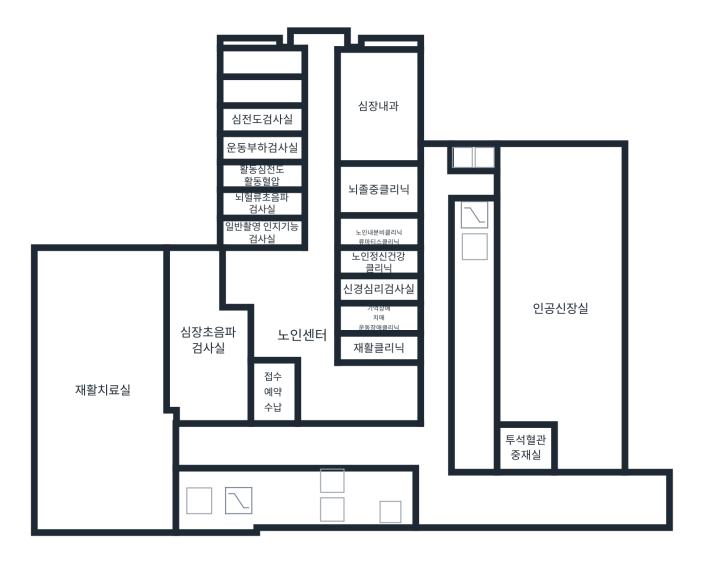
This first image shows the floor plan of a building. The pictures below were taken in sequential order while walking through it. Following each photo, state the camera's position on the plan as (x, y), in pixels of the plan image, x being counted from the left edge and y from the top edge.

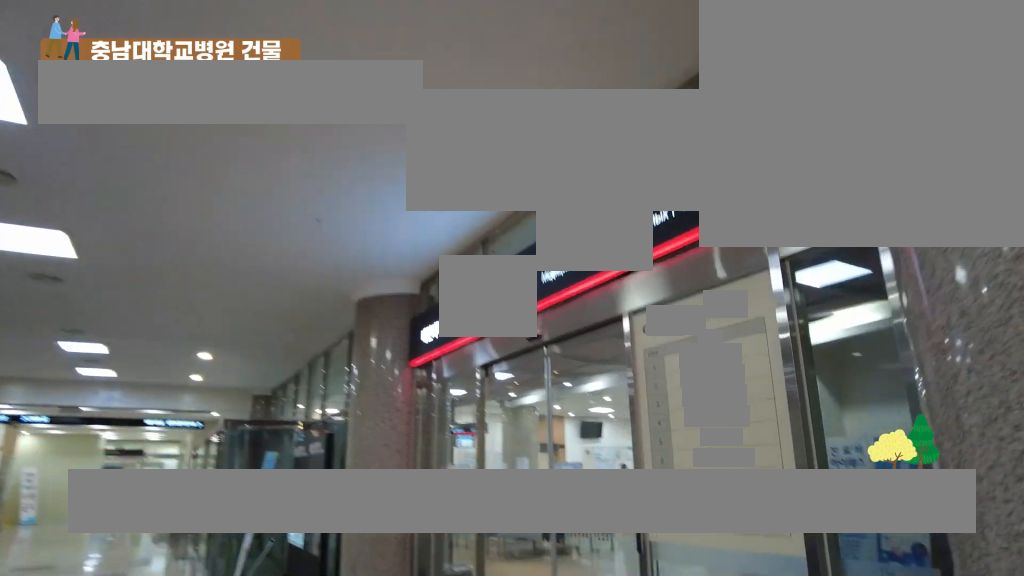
(396, 470)
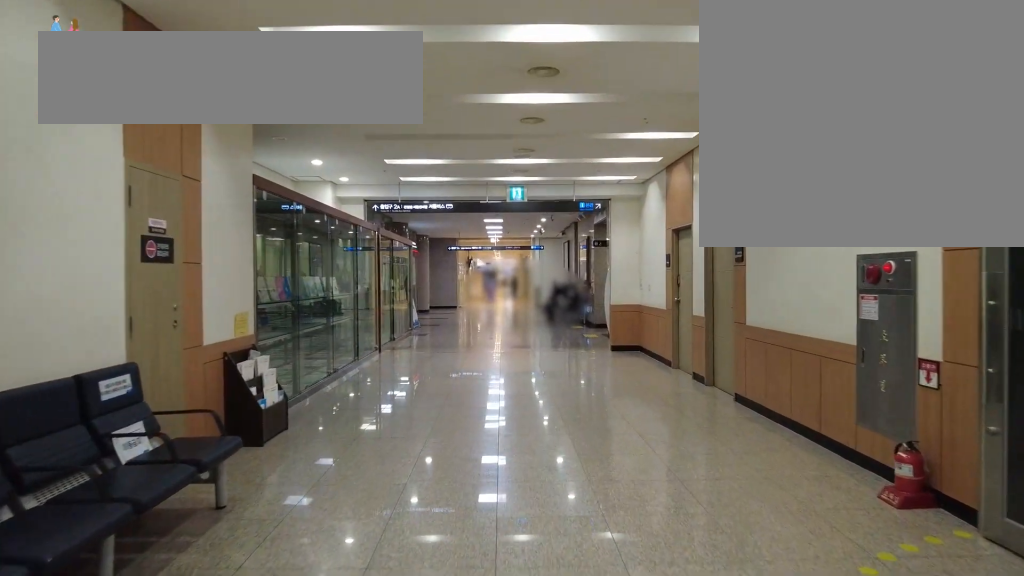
(211, 450)
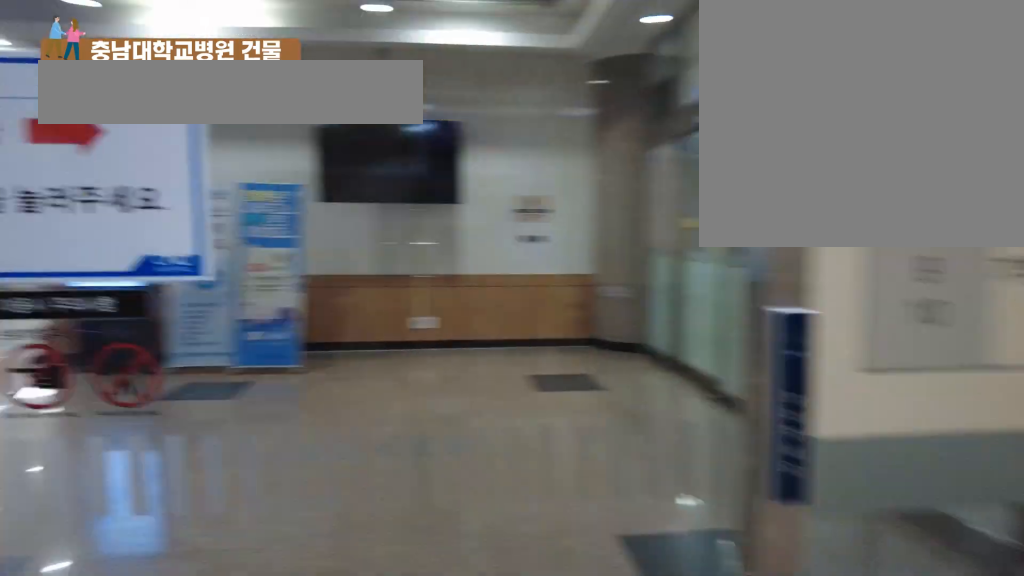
(310, 448)
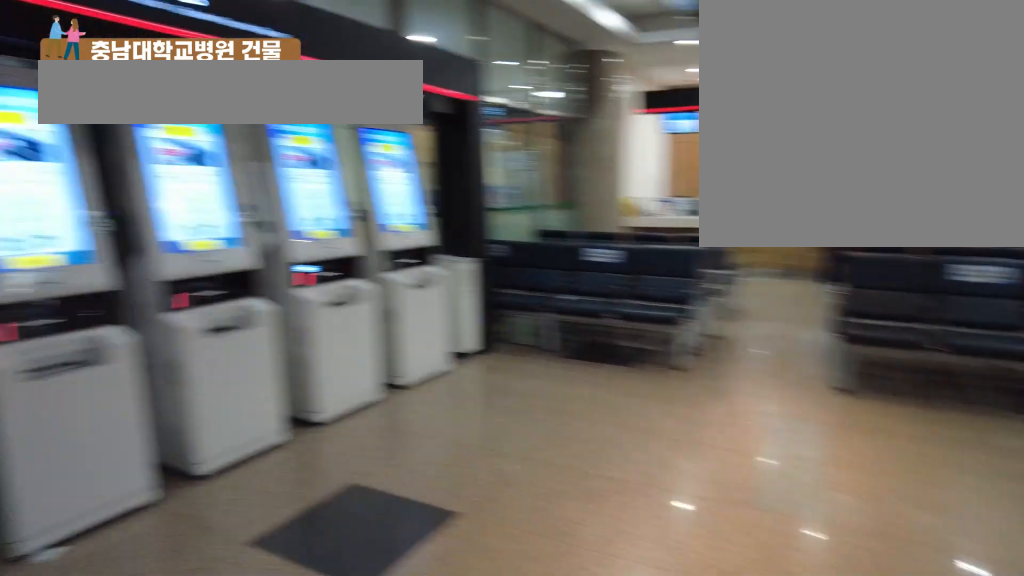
(333, 443)
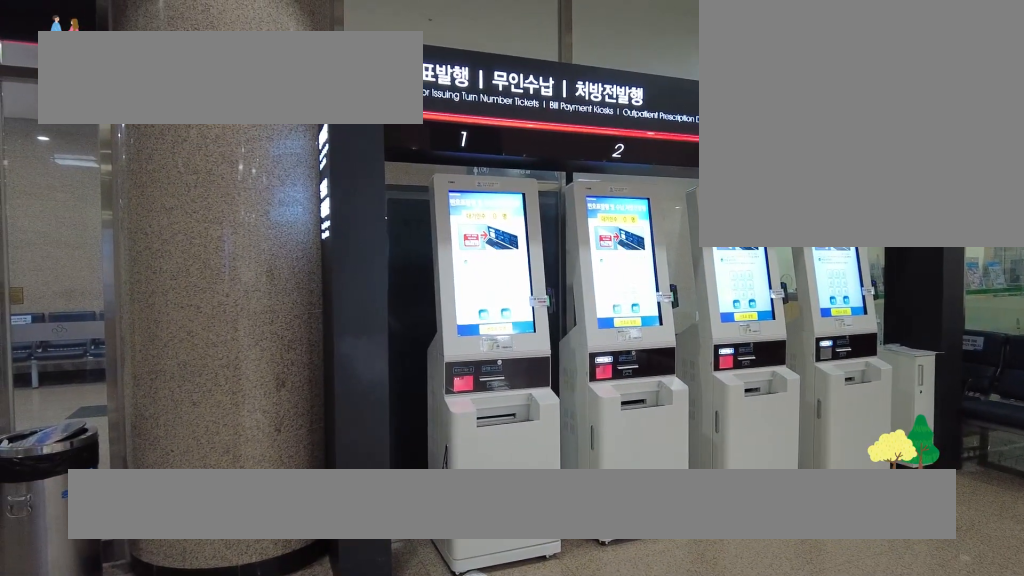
(333, 429)
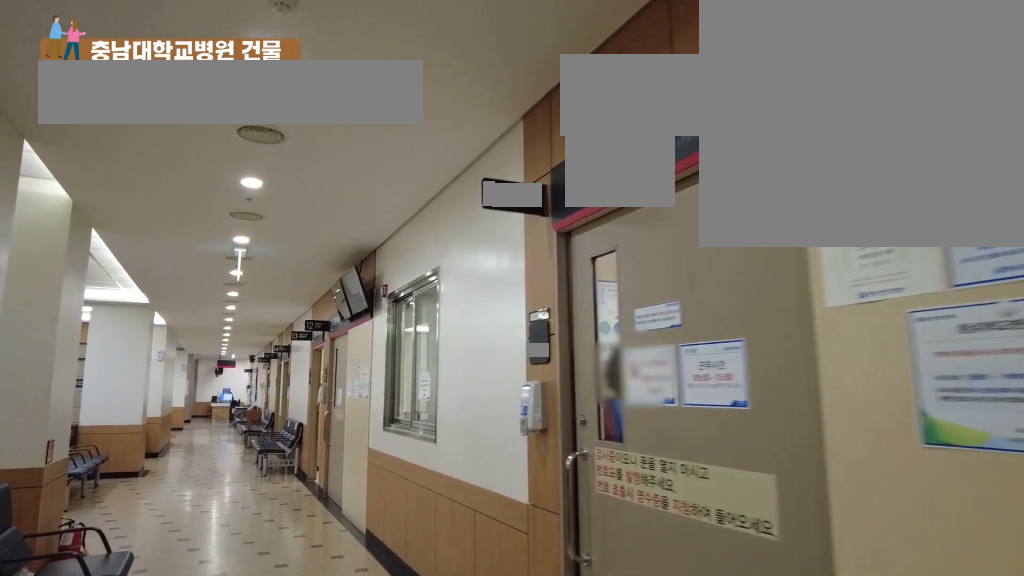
(314, 113)
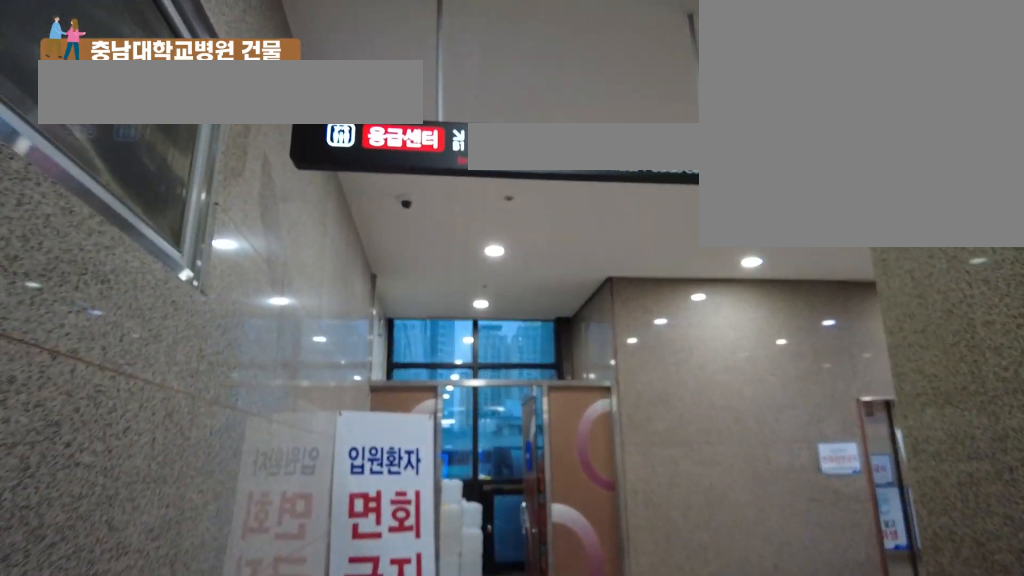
(437, 342)
